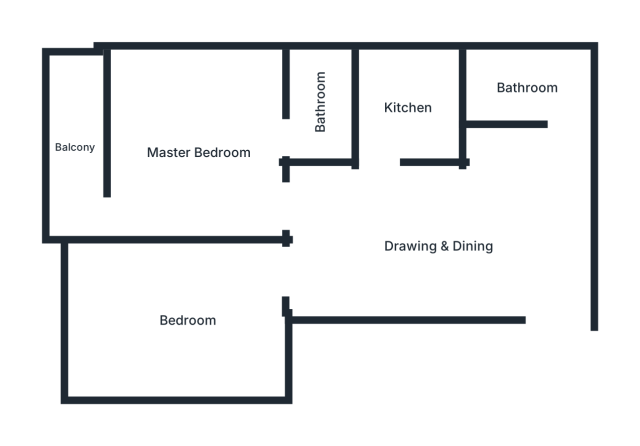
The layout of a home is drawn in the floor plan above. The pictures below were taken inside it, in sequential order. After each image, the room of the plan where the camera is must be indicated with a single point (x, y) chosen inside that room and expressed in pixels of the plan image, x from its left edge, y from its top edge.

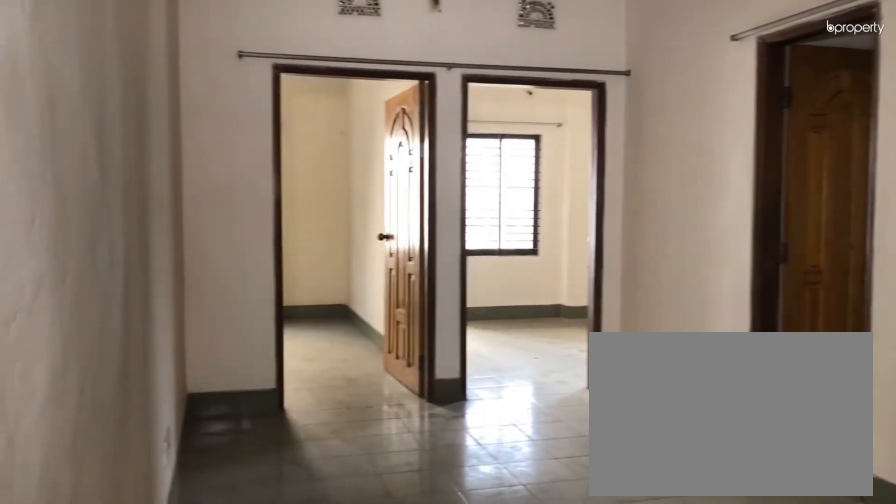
(439, 251)
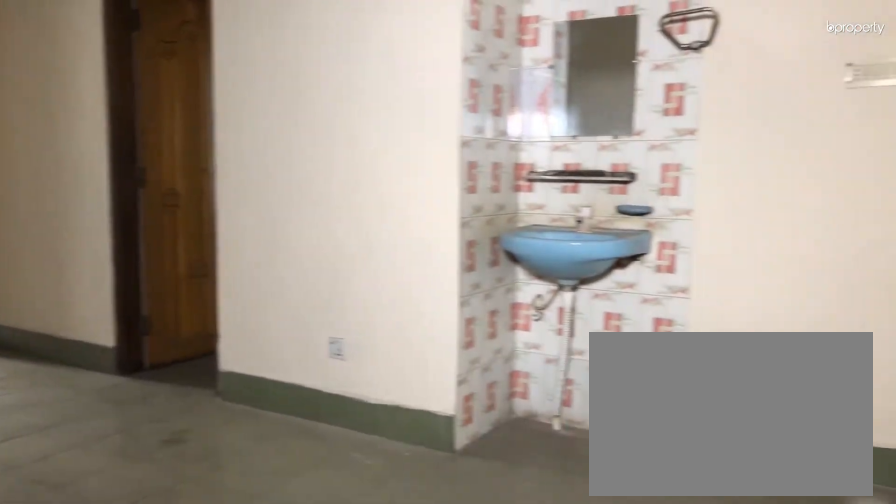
(439, 251)
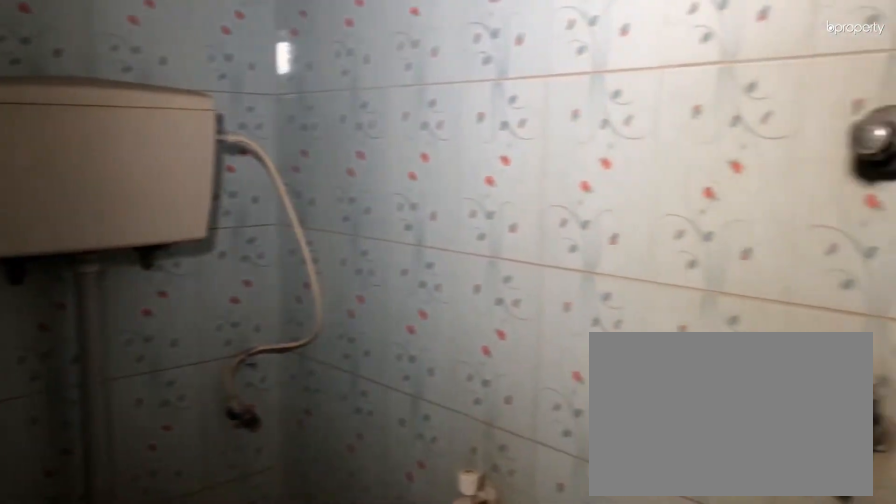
(526, 88)
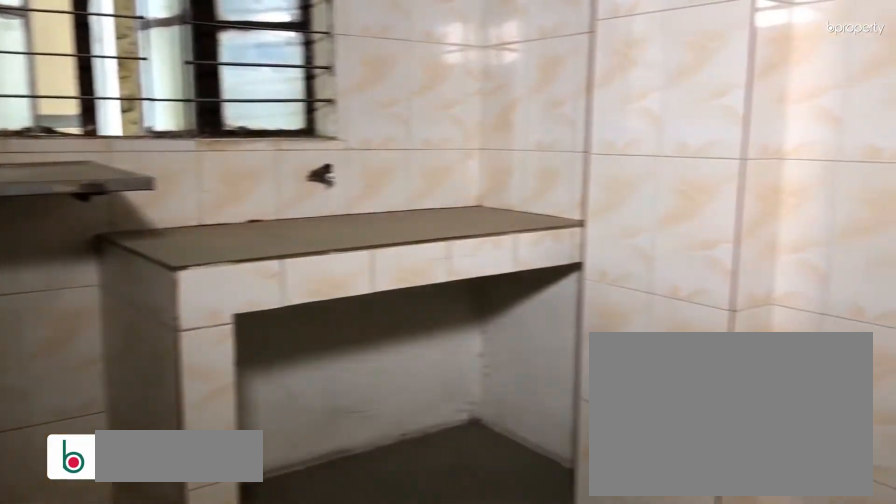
(408, 104)
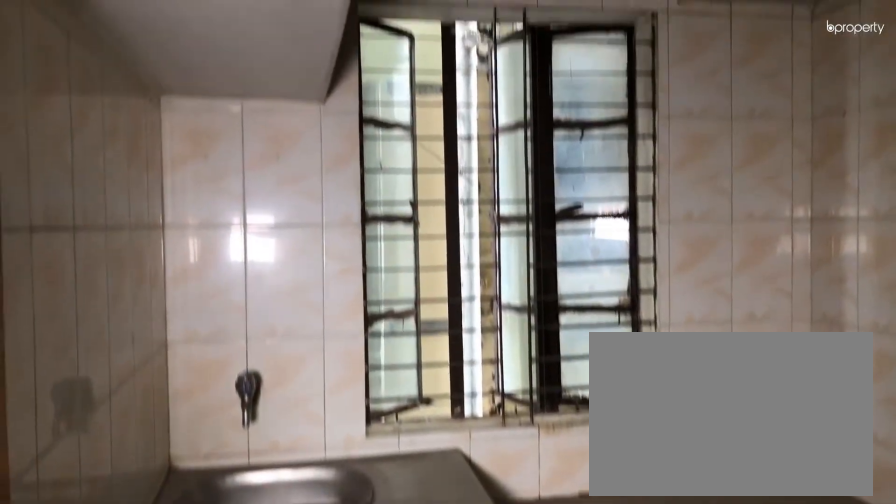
(409, 103)
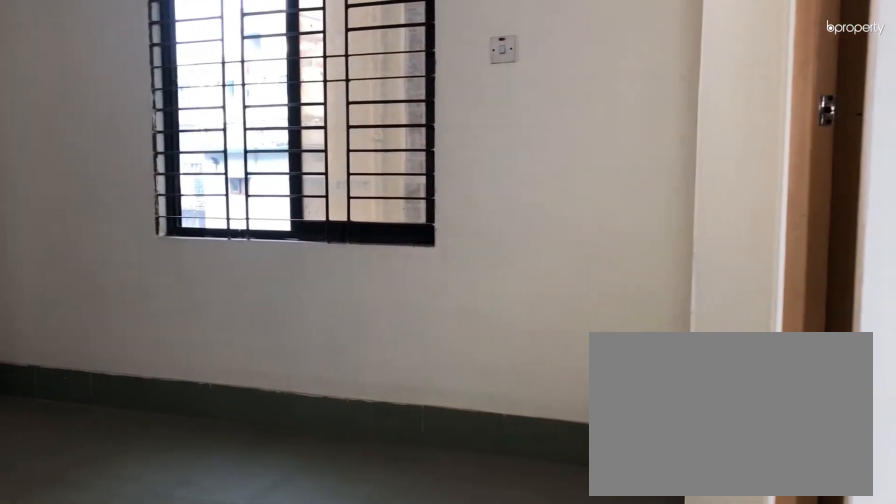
(195, 157)
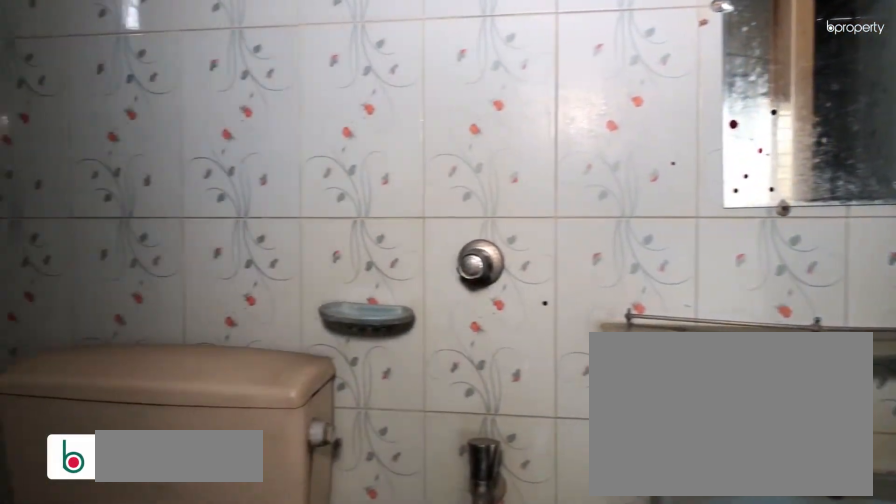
(318, 112)
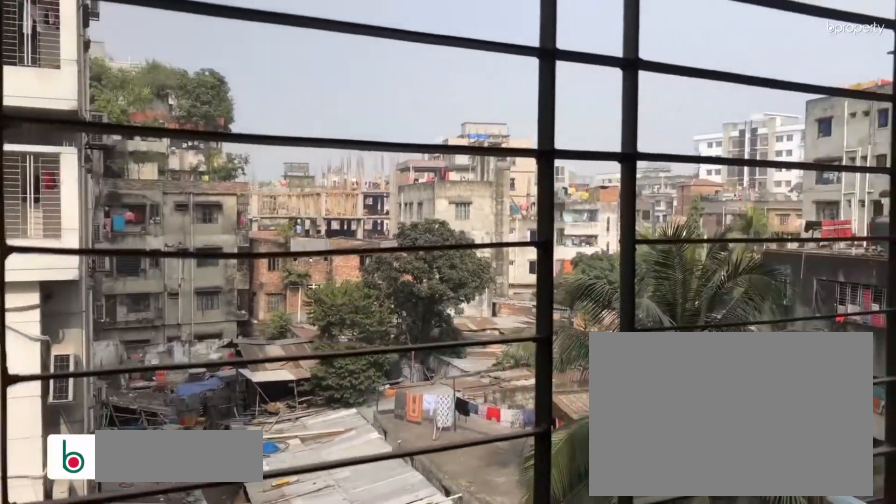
(73, 148)
